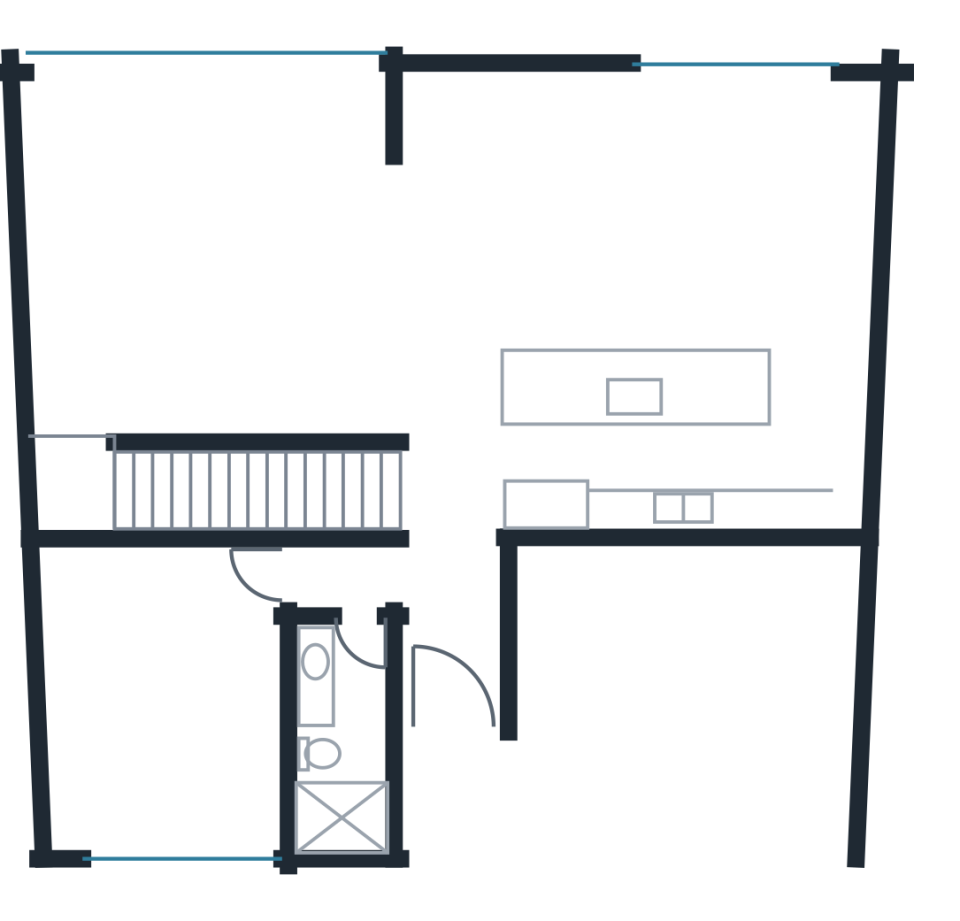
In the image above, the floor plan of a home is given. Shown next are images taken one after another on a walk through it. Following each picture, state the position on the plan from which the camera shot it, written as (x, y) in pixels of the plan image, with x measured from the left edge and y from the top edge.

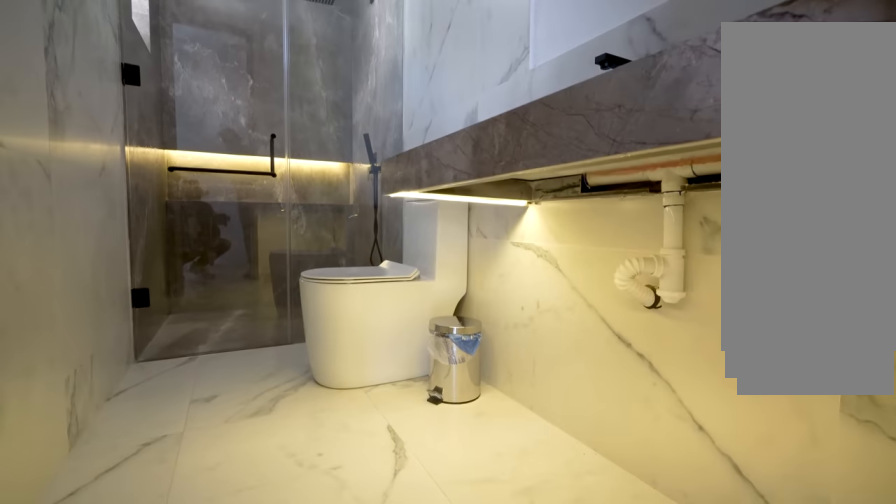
(358, 649)
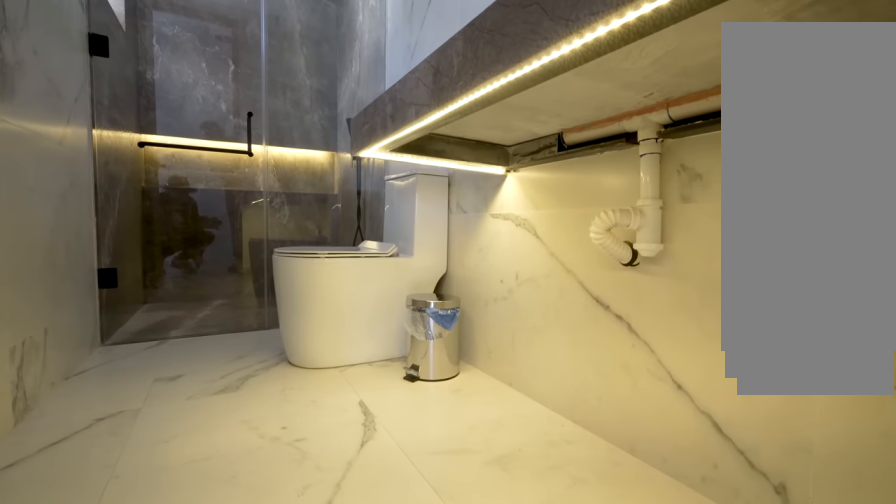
(356, 653)
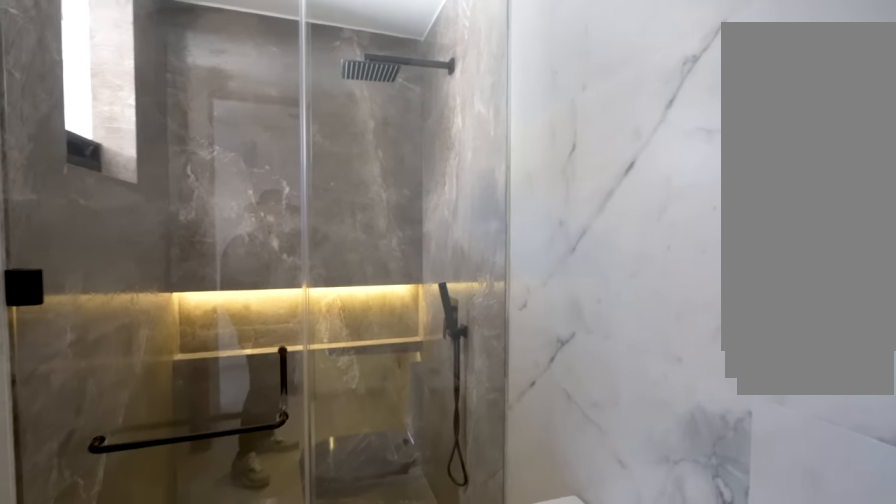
(349, 711)
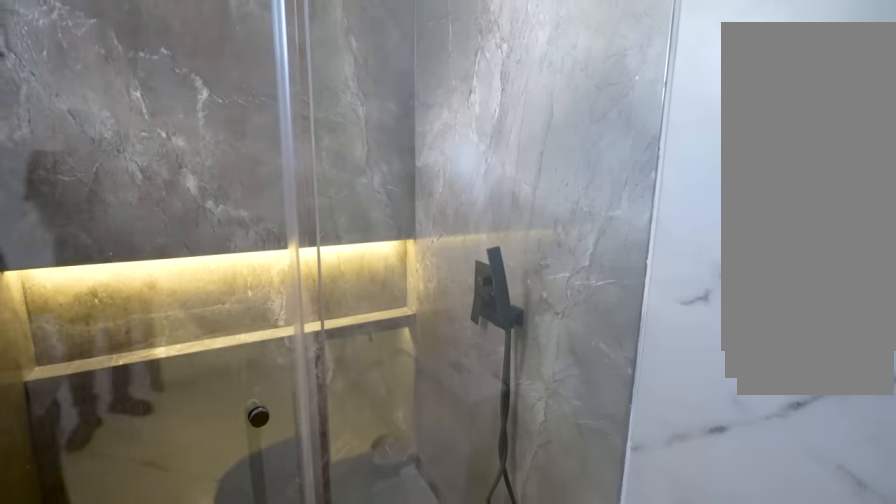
(358, 771)
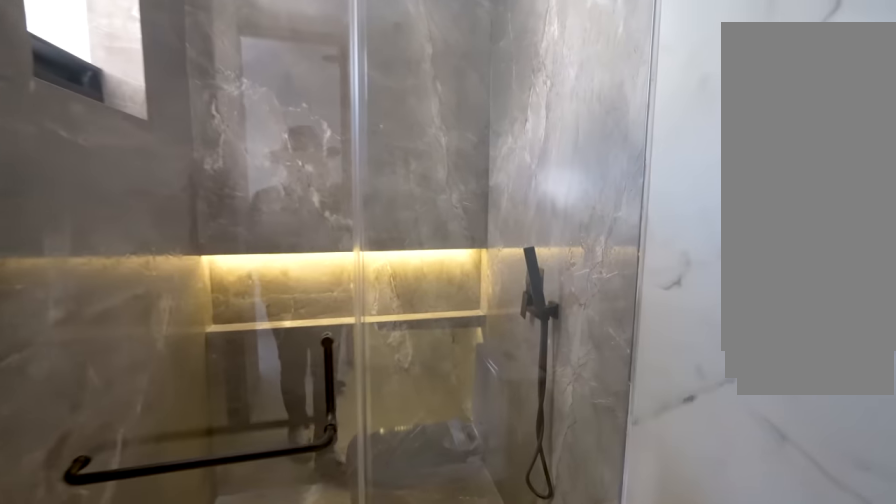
(357, 684)
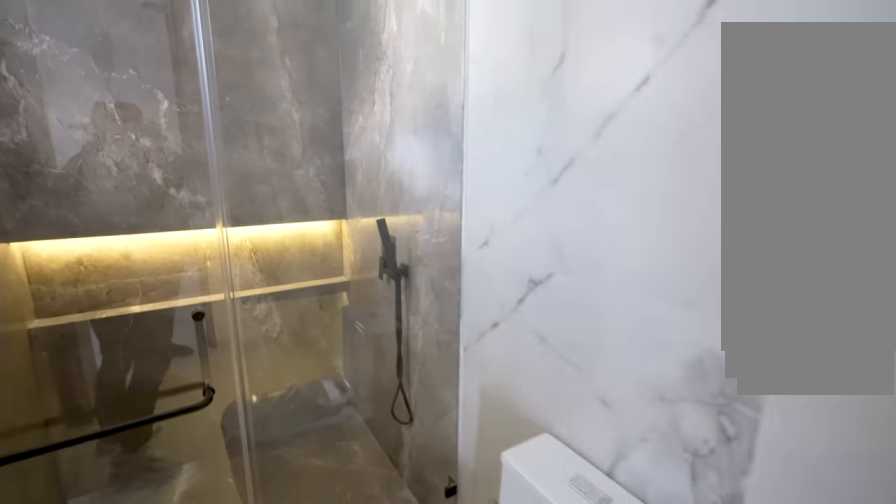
(357, 740)
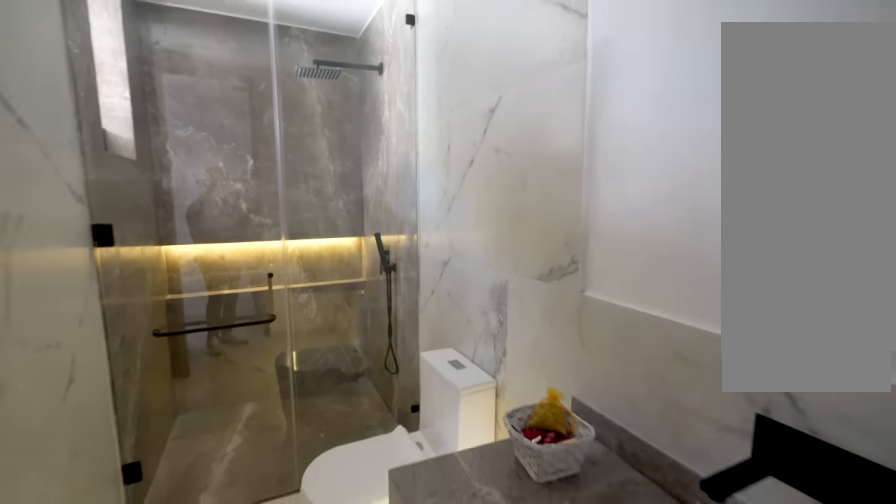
(360, 708)
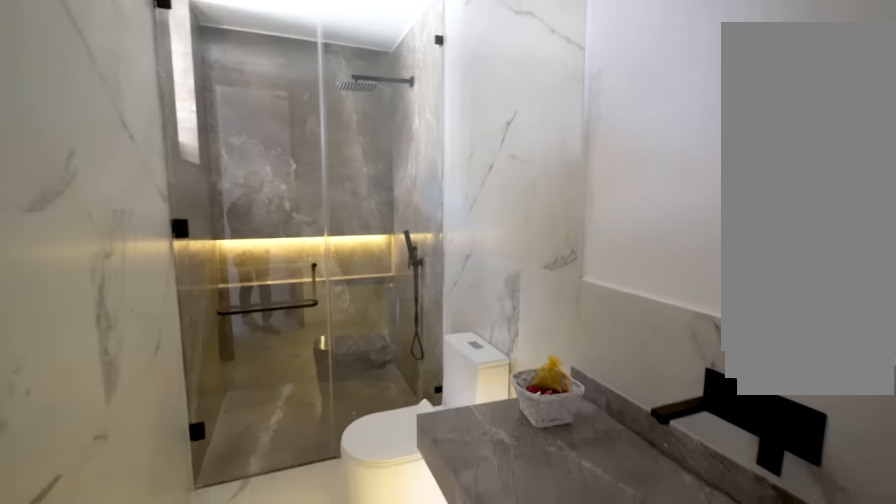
(362, 700)
